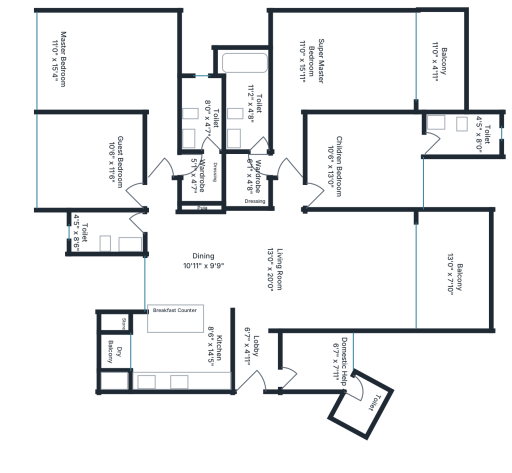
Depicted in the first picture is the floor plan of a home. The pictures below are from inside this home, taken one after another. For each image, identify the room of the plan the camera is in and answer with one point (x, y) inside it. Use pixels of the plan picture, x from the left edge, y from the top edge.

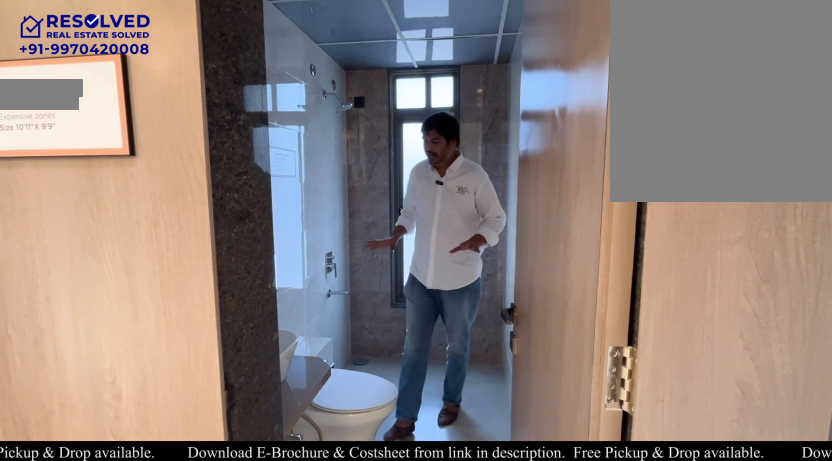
(106, 232)
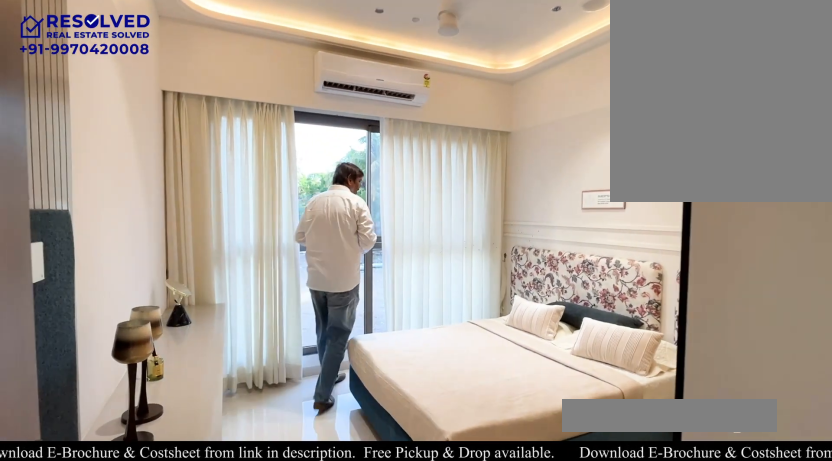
(93, 160)
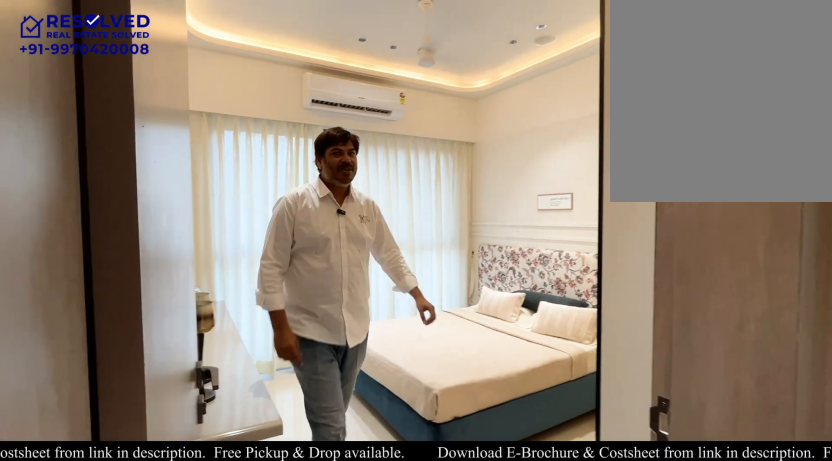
(93, 160)
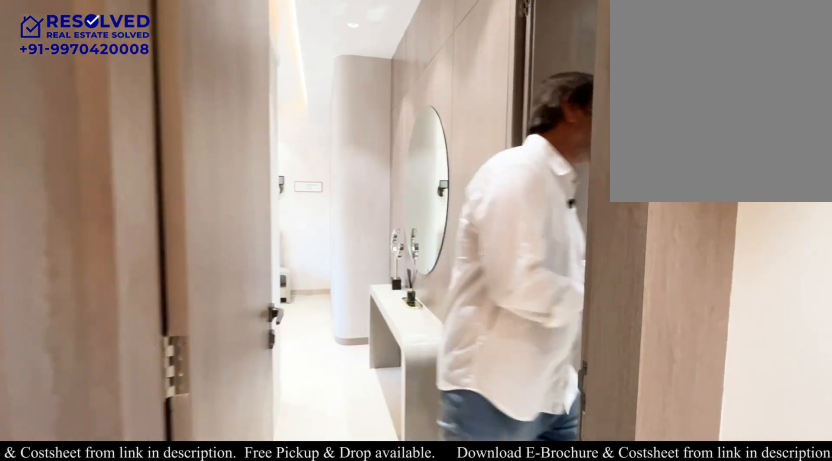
(201, 178)
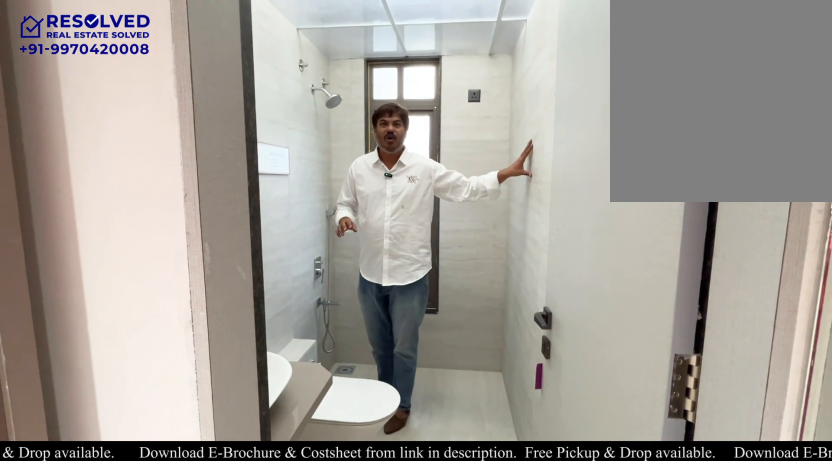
(201, 114)
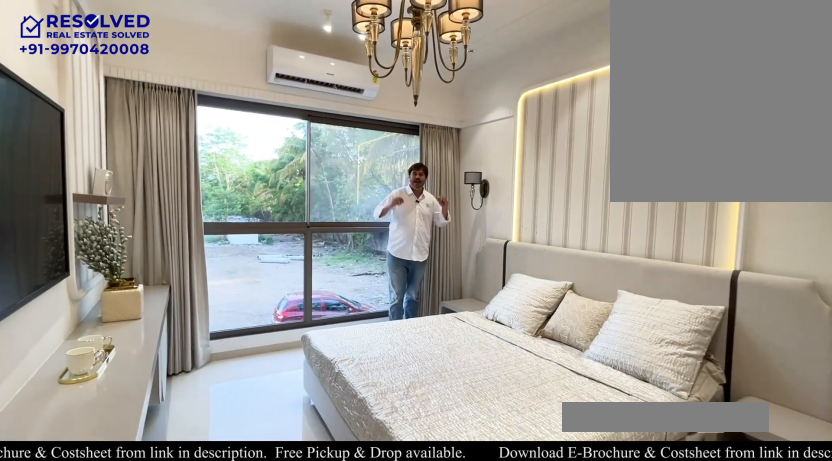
(116, 71)
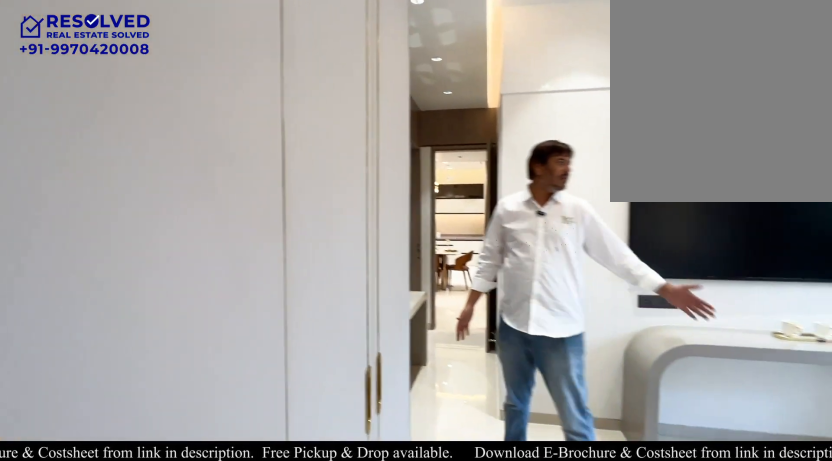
(116, 71)
